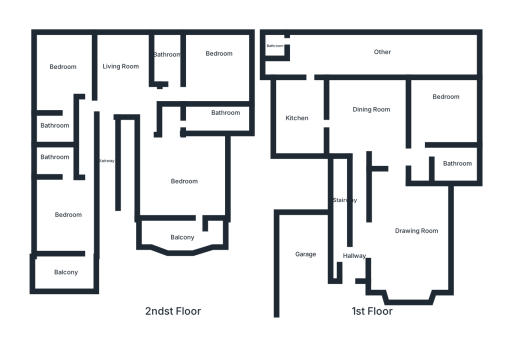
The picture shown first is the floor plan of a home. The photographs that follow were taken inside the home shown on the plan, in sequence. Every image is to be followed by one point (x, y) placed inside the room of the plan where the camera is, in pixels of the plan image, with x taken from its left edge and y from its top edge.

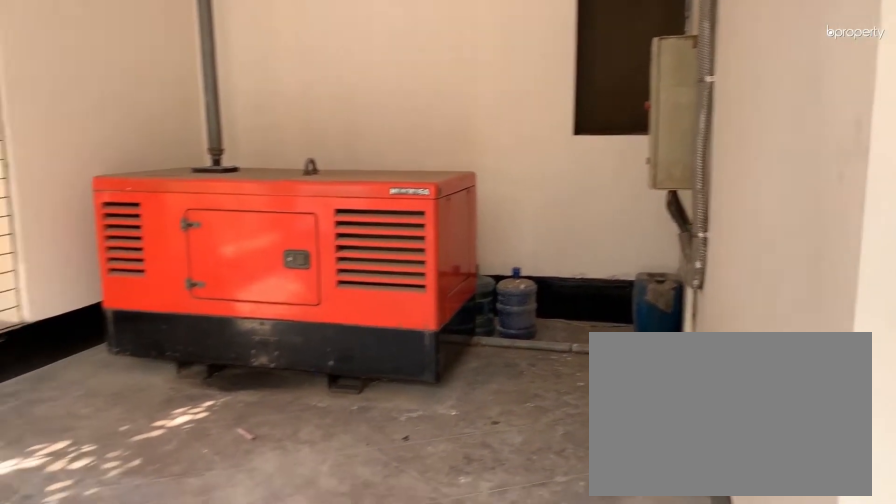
(305, 260)
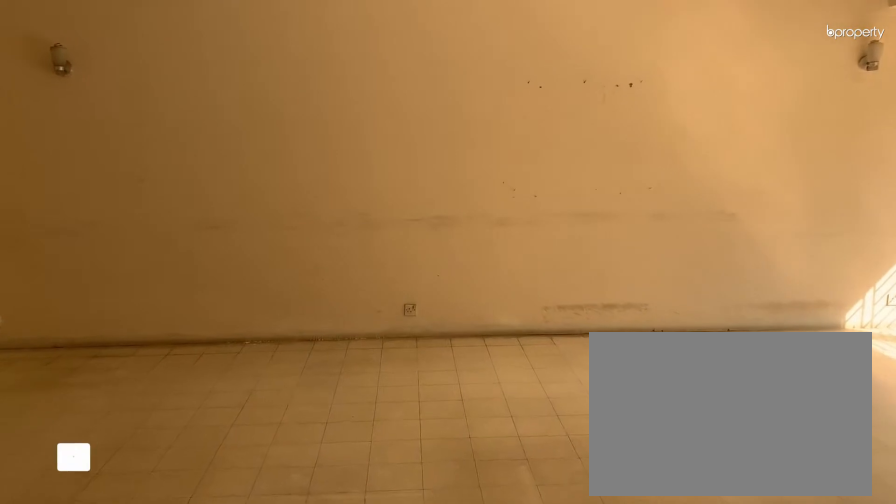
(411, 233)
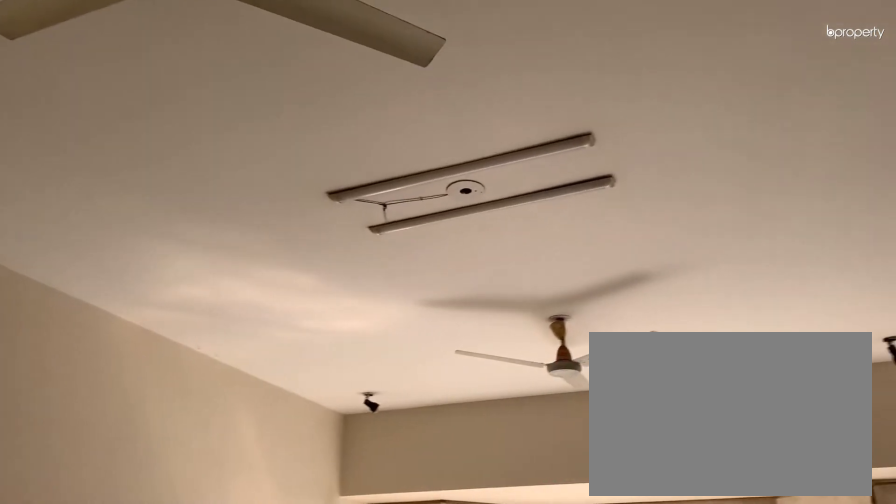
(411, 233)
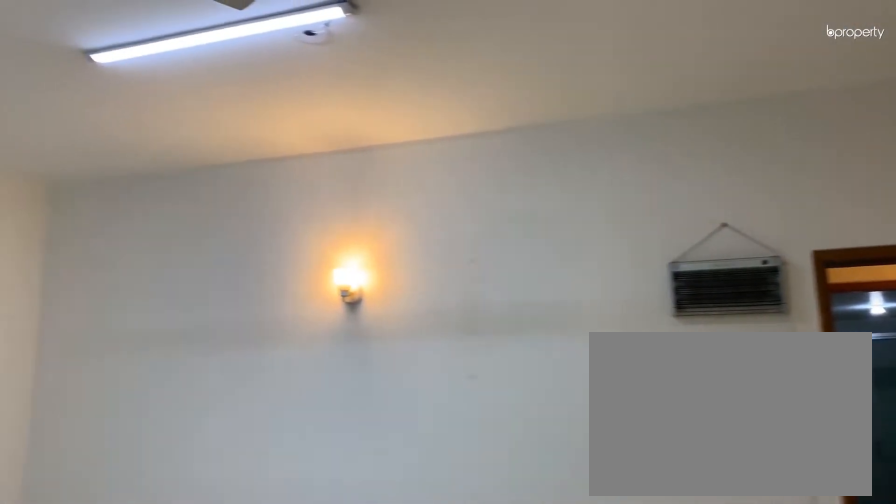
(373, 112)
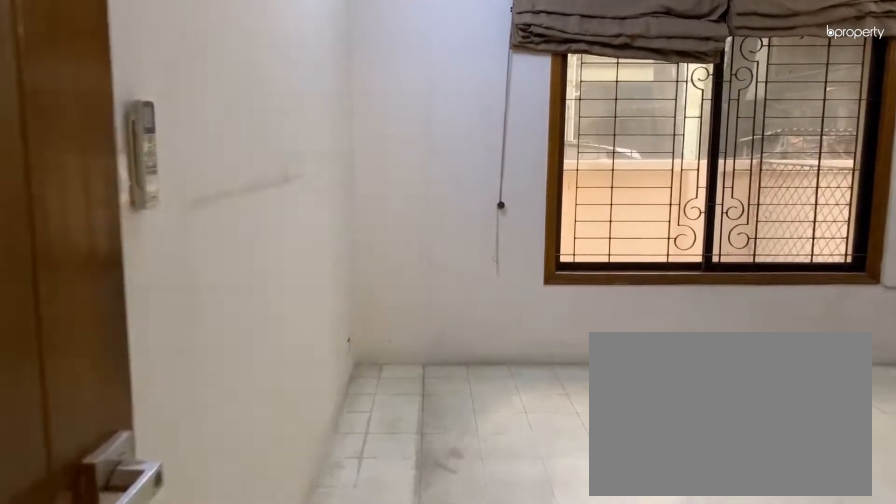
(437, 107)
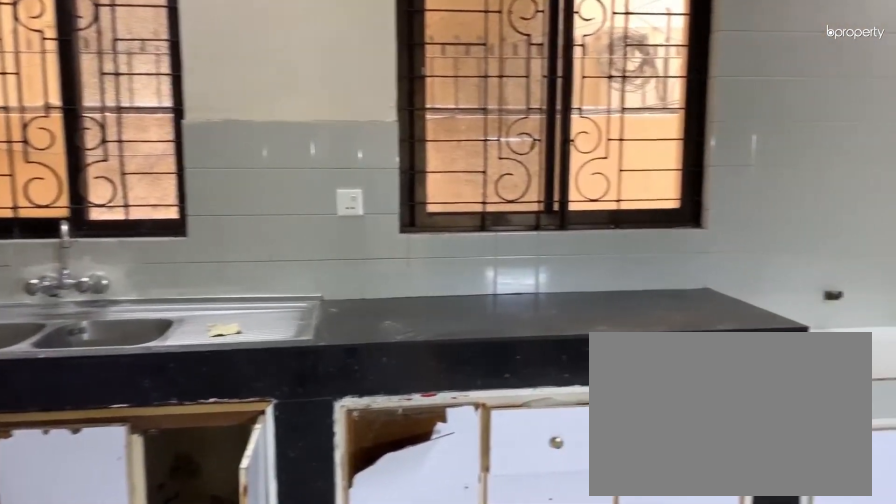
(288, 117)
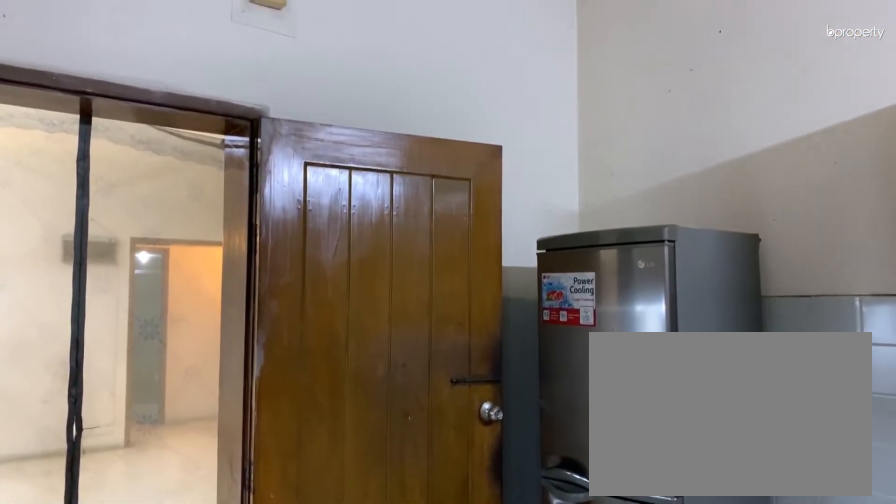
(288, 117)
